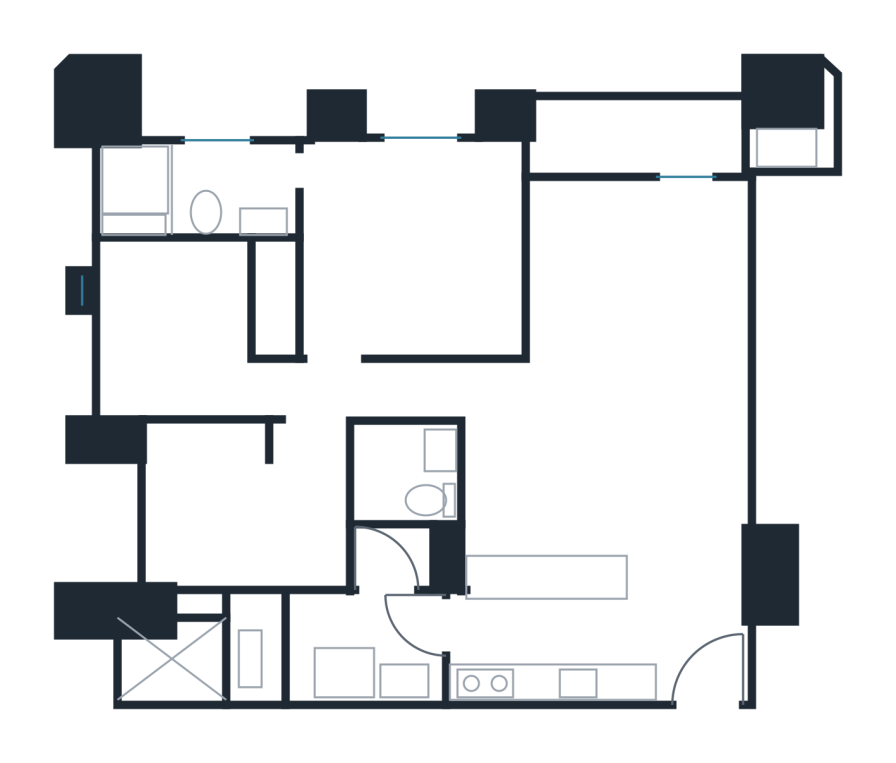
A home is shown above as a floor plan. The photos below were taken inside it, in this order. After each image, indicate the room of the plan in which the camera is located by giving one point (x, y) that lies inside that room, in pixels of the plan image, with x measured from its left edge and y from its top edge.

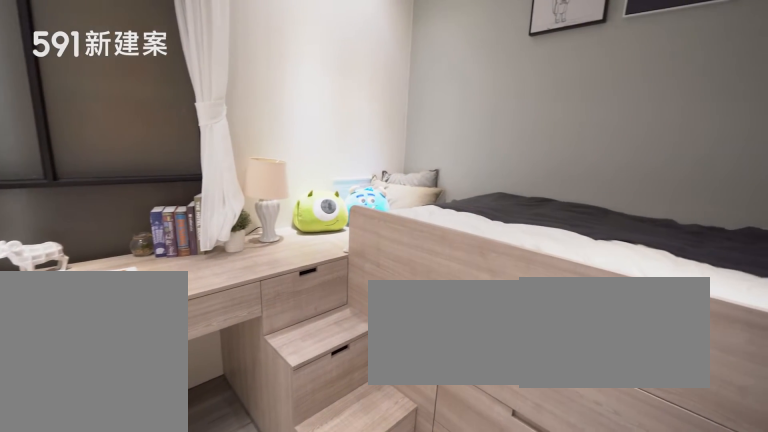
(197, 328)
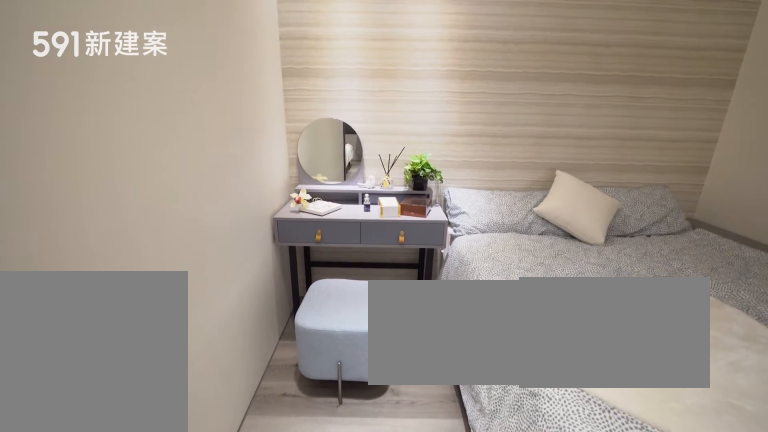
(244, 505)
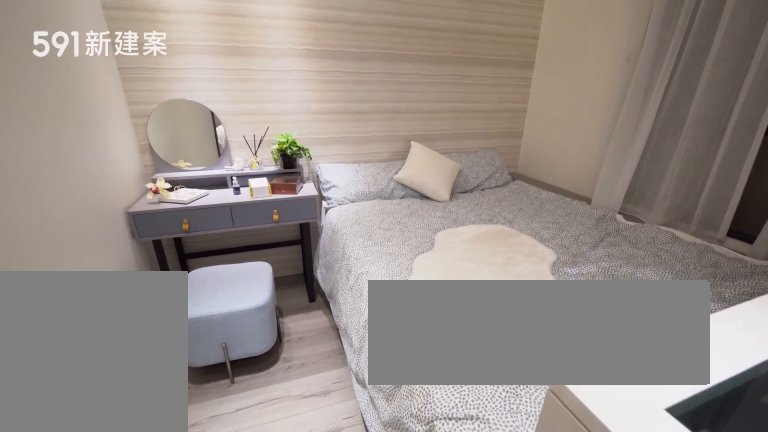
(244, 505)
